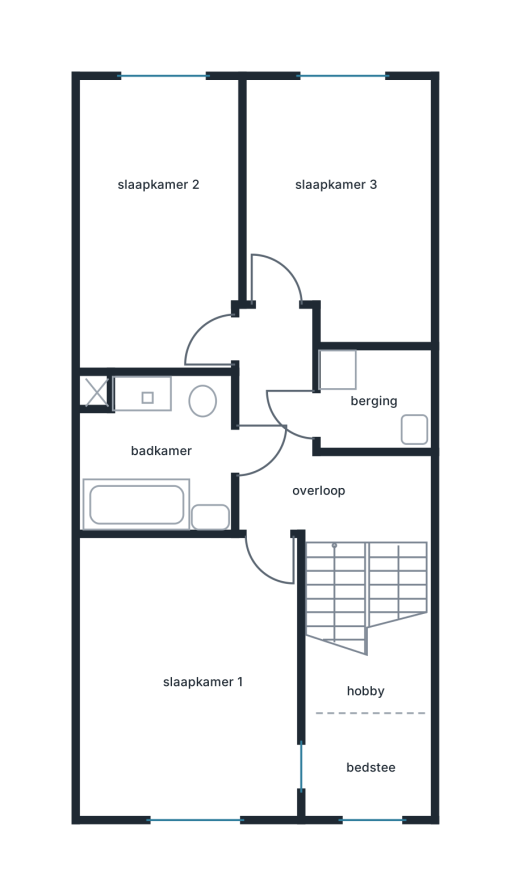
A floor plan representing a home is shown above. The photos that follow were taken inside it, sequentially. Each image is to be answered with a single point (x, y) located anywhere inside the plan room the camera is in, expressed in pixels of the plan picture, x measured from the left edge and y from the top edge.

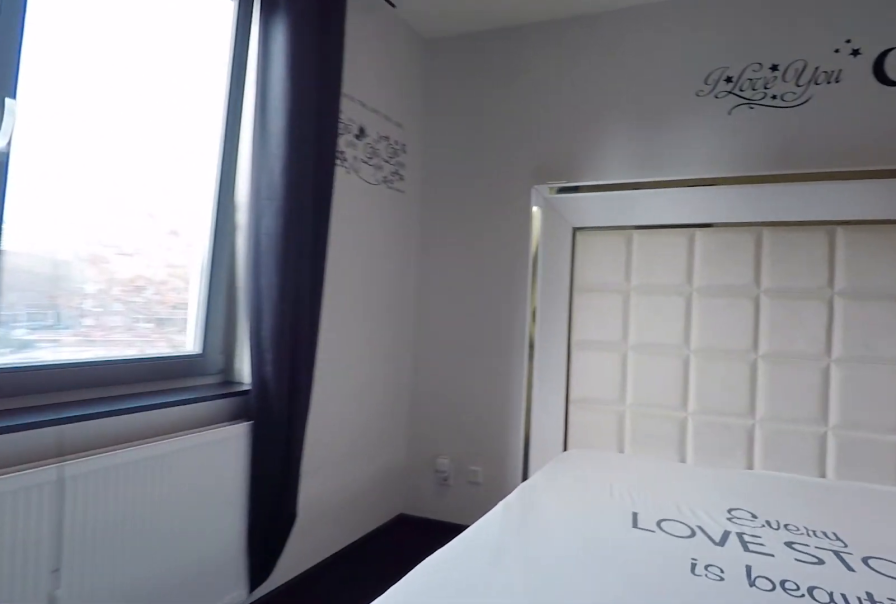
(192, 675)
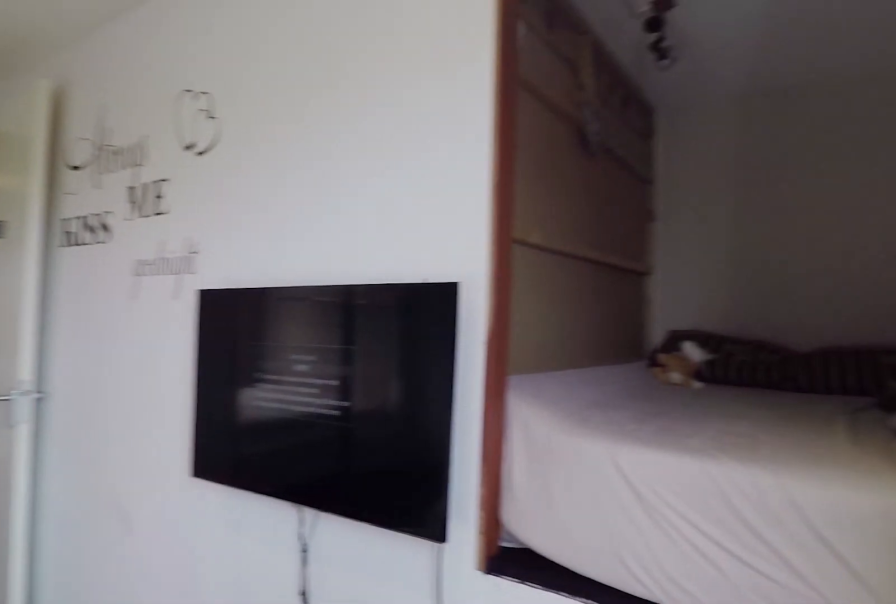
(192, 675)
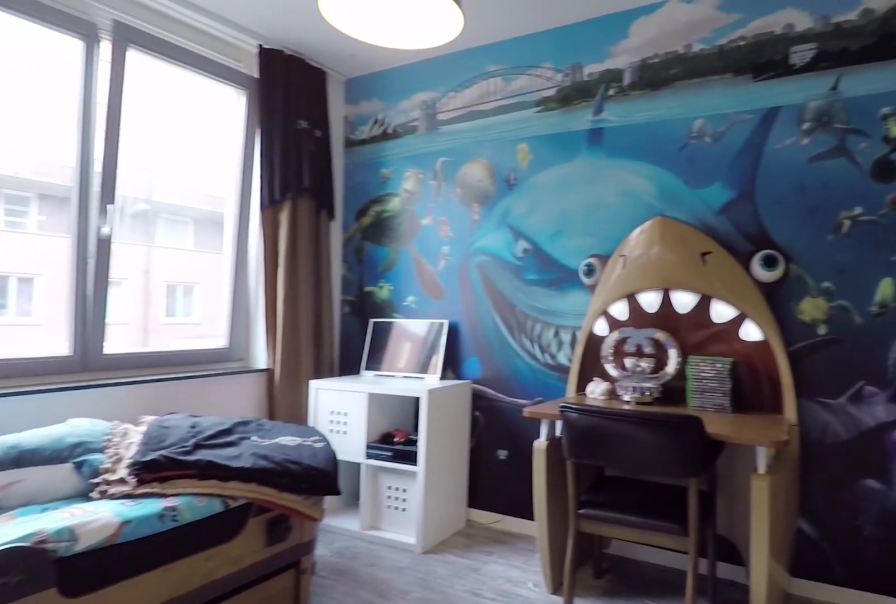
(340, 206)
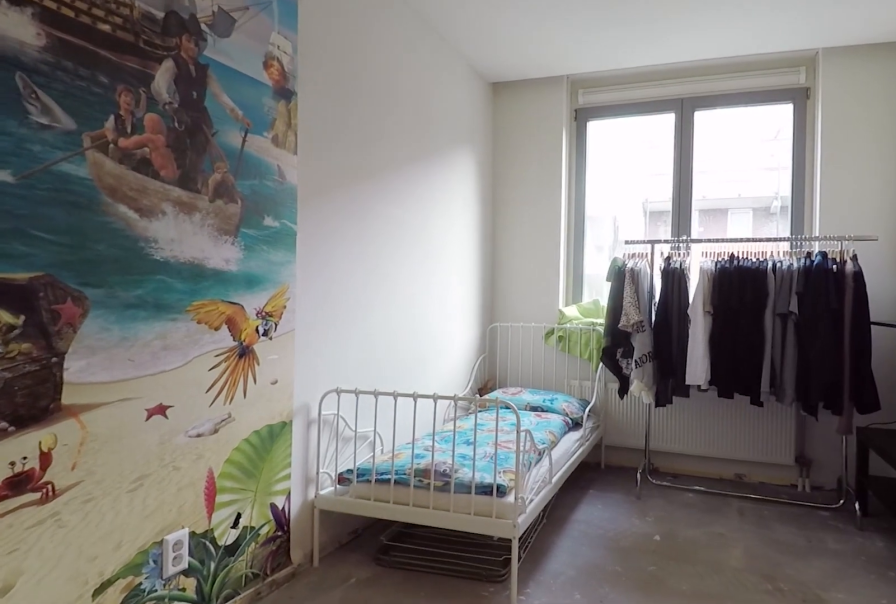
(160, 225)
